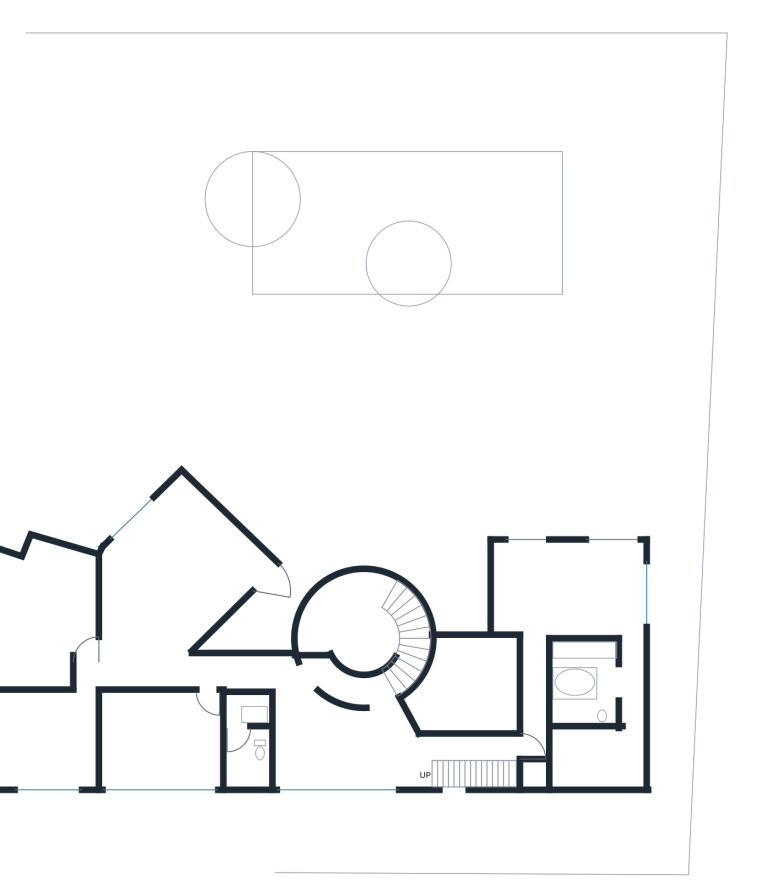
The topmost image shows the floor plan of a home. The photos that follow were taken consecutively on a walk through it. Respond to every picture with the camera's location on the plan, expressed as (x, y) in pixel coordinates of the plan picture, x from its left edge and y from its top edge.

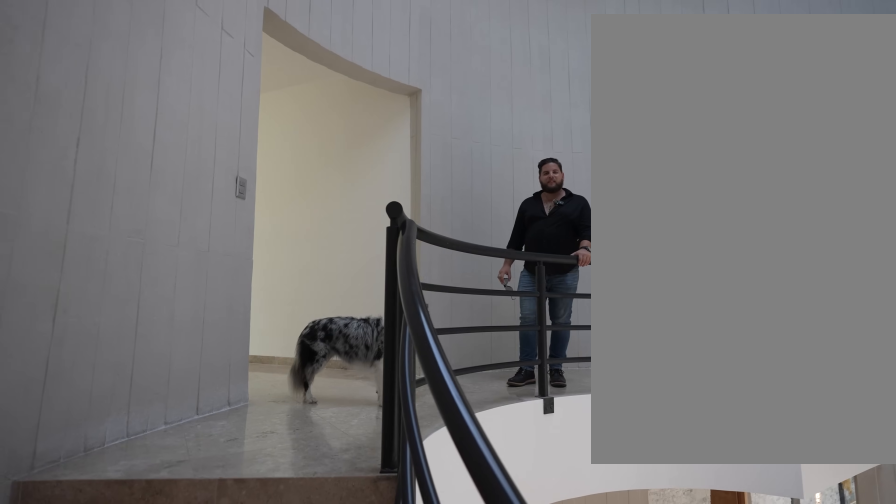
(407, 656)
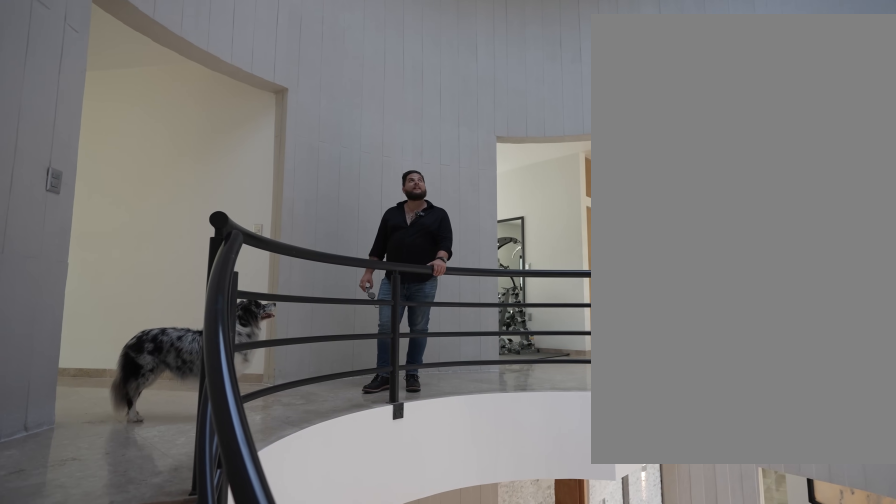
(407, 656)
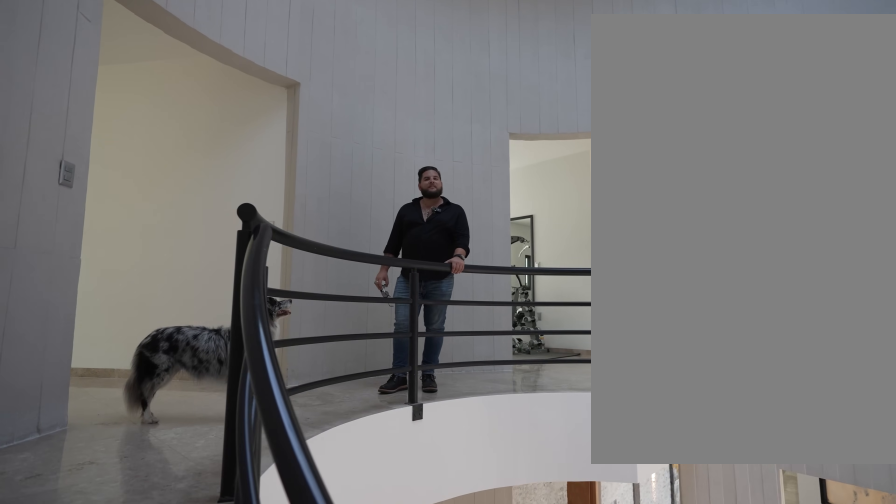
(407, 656)
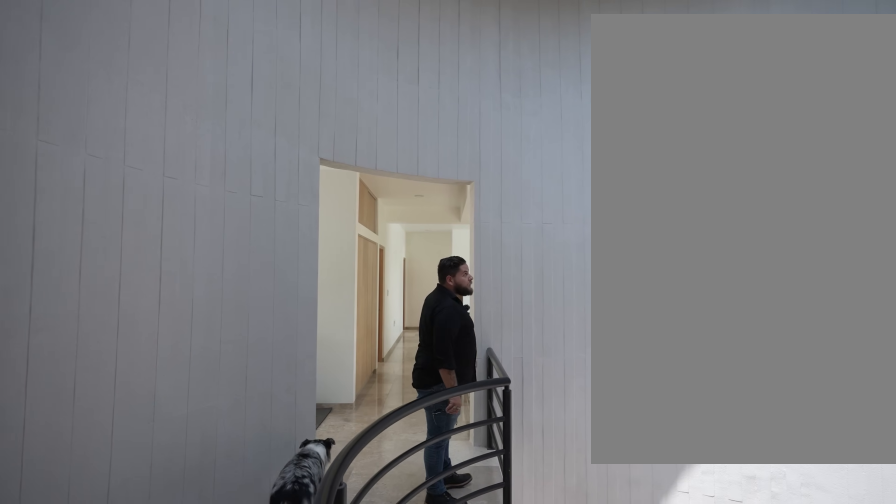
(391, 677)
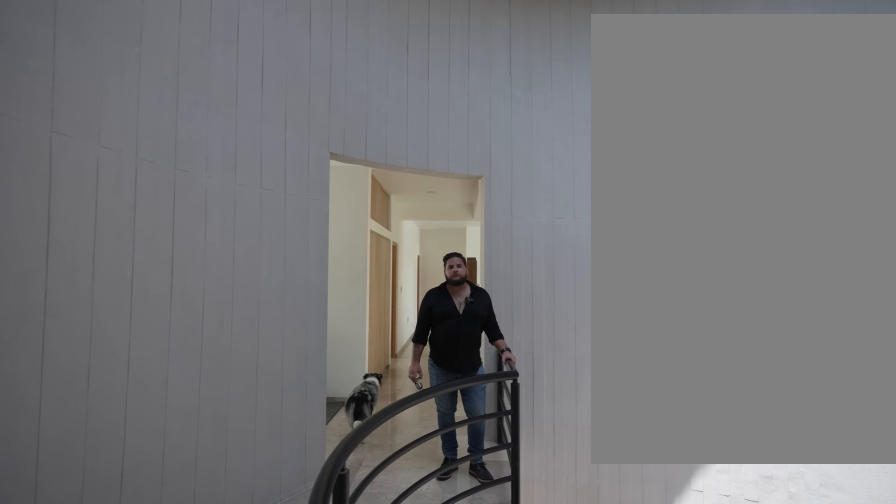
(380, 682)
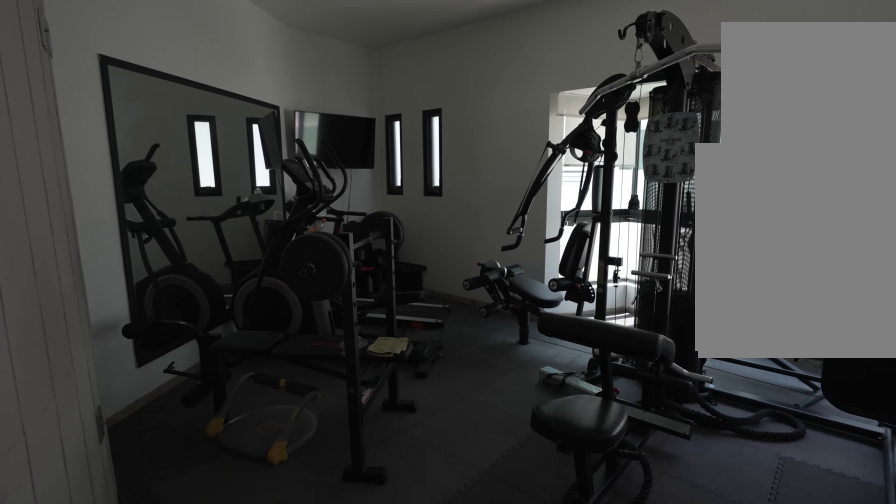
(318, 673)
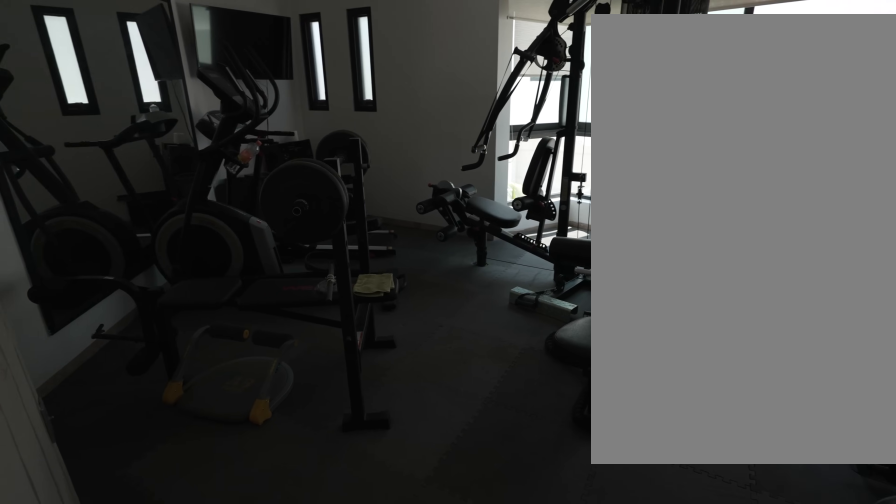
(310, 681)
